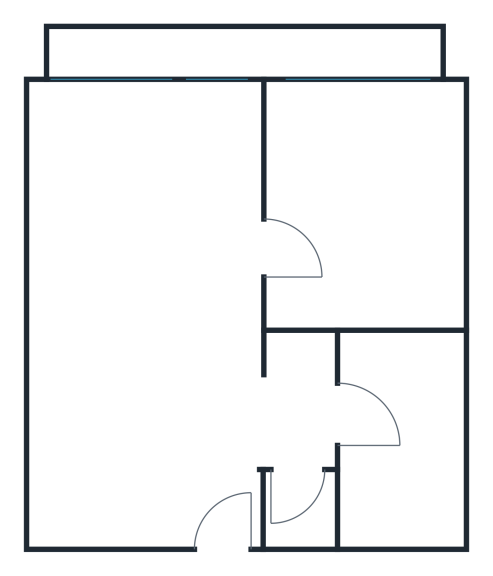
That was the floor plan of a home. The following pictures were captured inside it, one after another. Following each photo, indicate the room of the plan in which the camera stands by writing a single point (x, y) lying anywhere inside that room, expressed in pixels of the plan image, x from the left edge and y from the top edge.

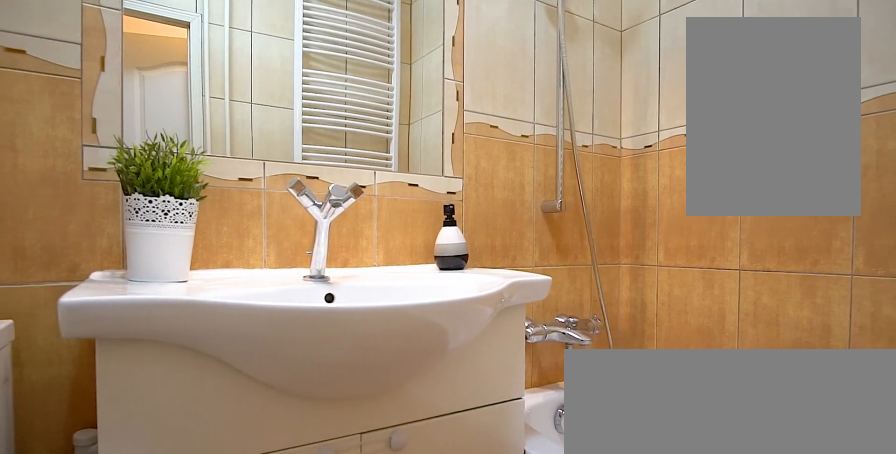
(389, 429)
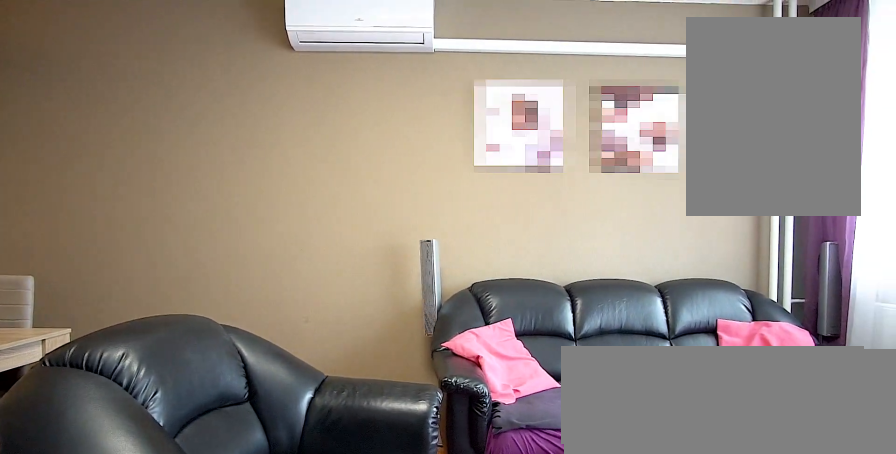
(154, 232)
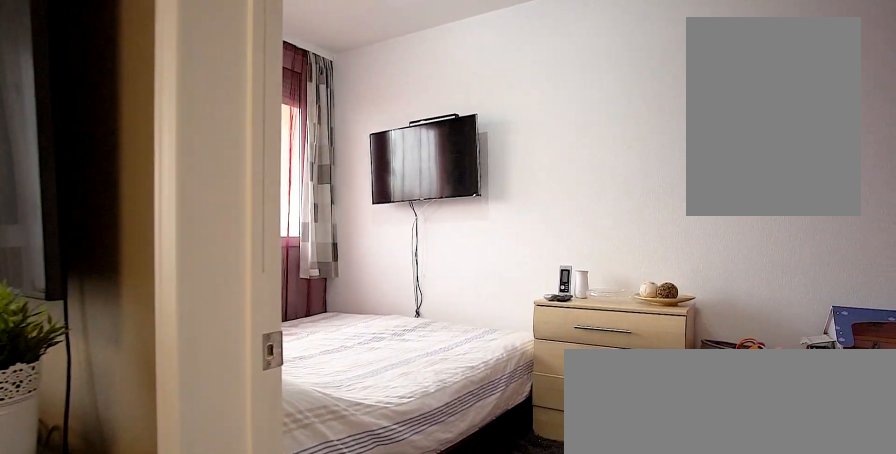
(358, 223)
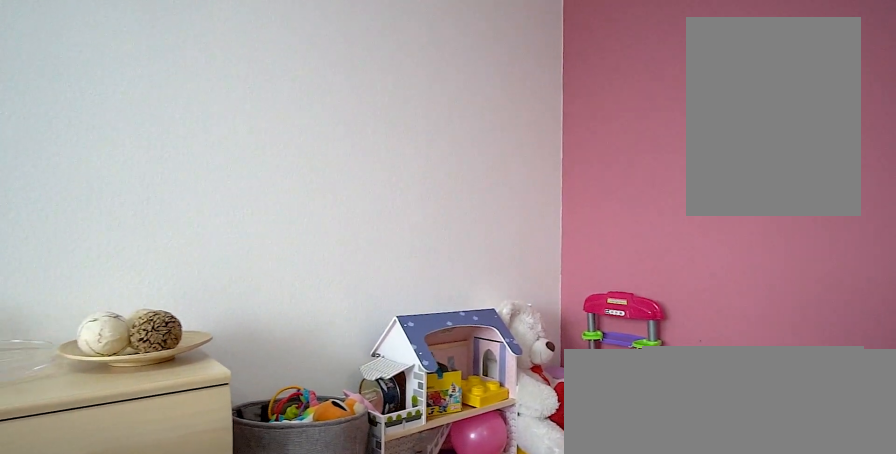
(358, 223)
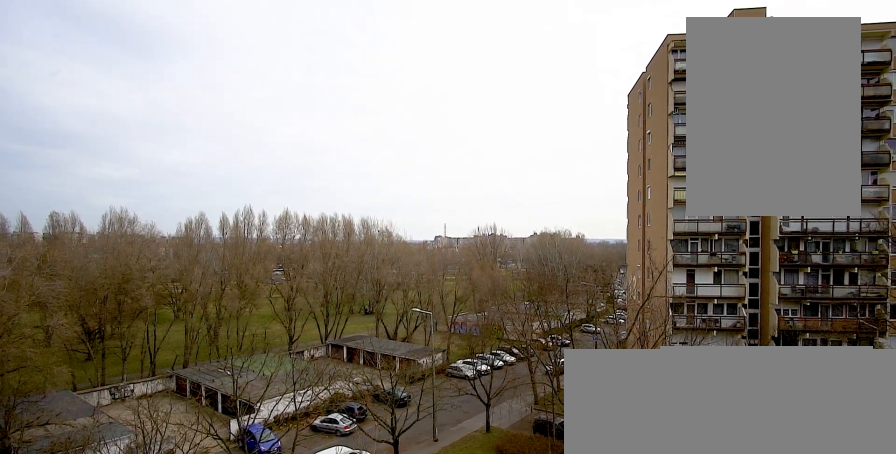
(248, 57)
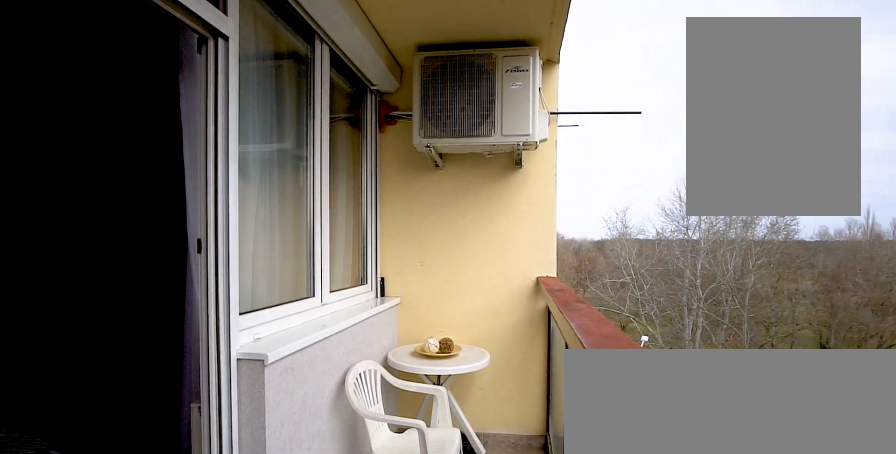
(248, 57)
